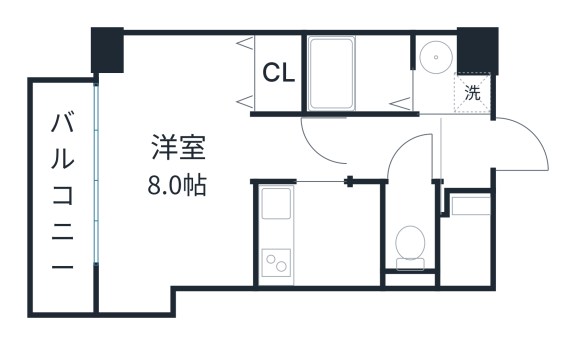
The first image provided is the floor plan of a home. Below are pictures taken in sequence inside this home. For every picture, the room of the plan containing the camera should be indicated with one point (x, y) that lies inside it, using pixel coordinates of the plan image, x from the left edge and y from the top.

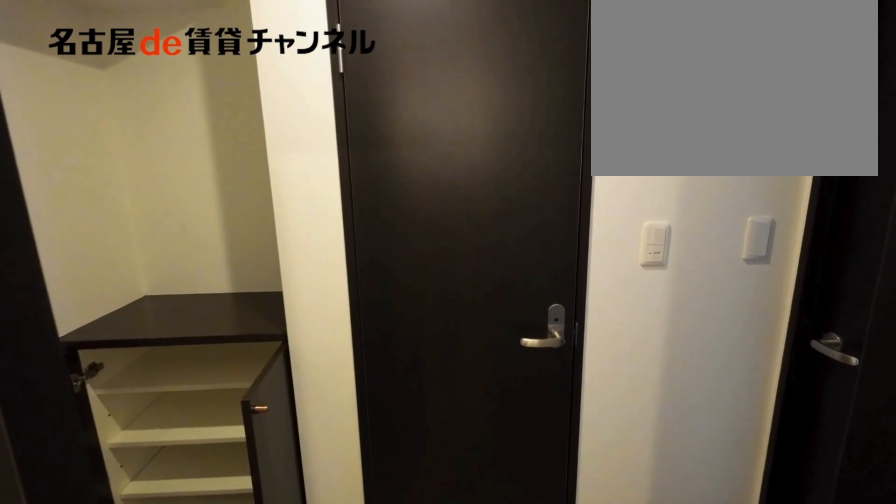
(396, 148)
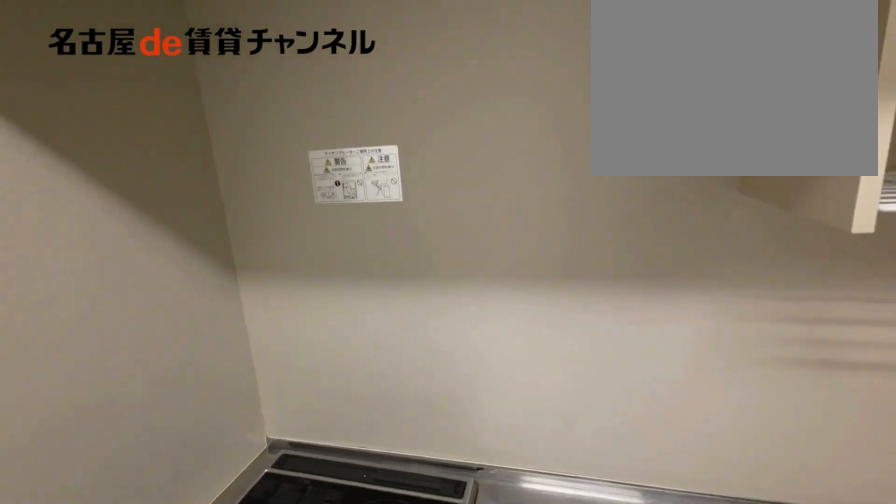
(318, 234)
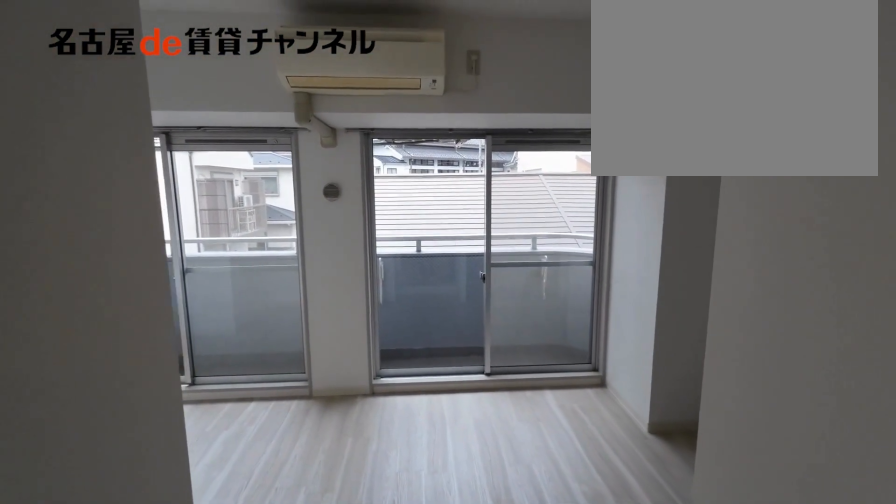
(190, 166)
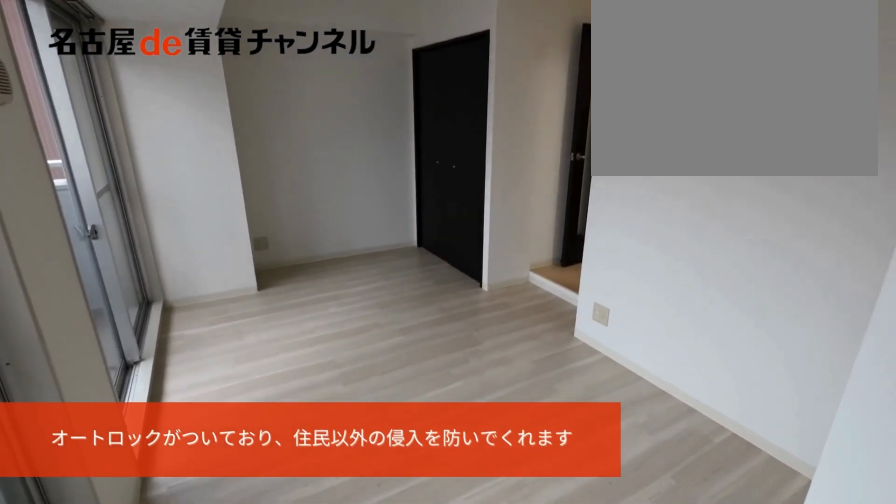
(190, 166)
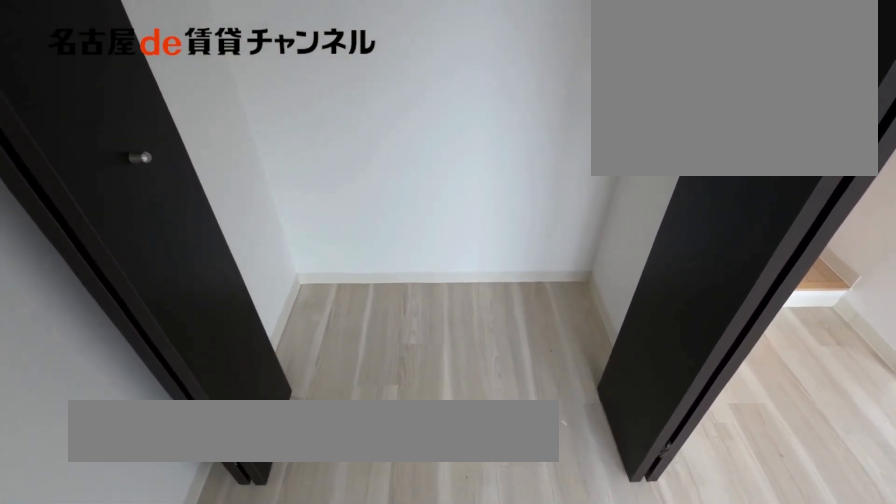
(278, 73)
